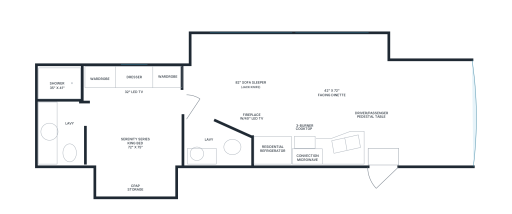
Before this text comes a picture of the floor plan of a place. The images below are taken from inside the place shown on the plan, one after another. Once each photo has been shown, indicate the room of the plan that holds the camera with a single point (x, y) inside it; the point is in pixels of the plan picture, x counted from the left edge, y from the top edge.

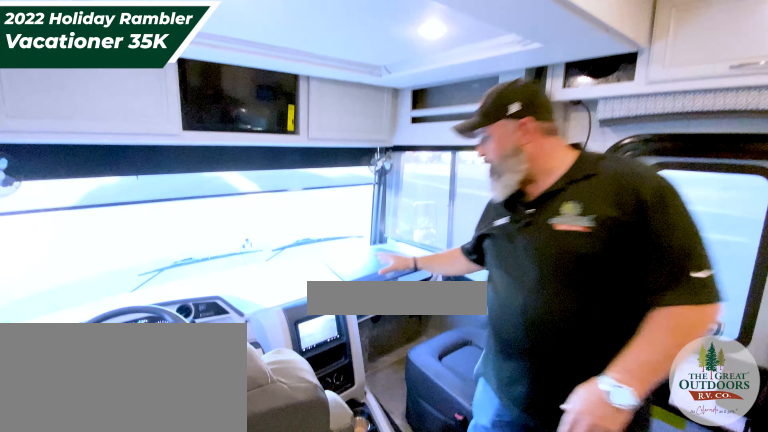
(397, 105)
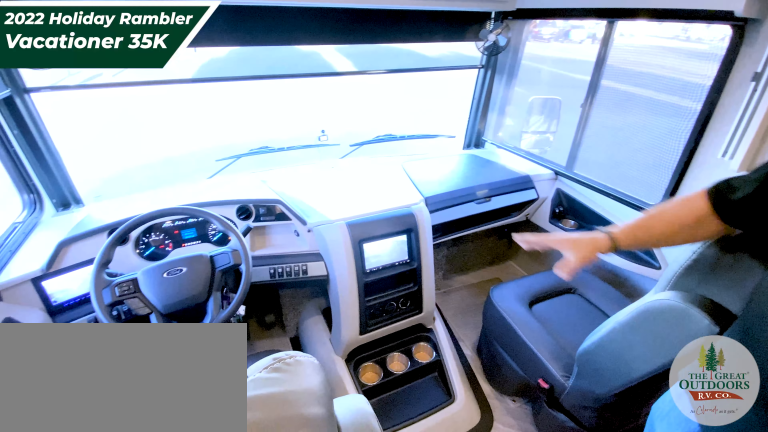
(442, 116)
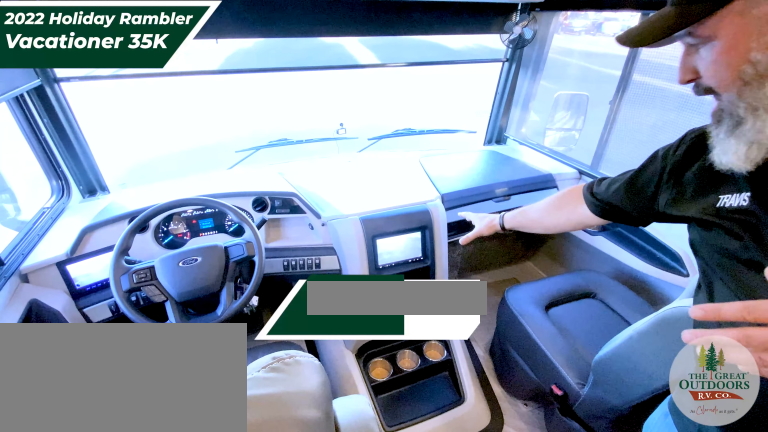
(442, 116)
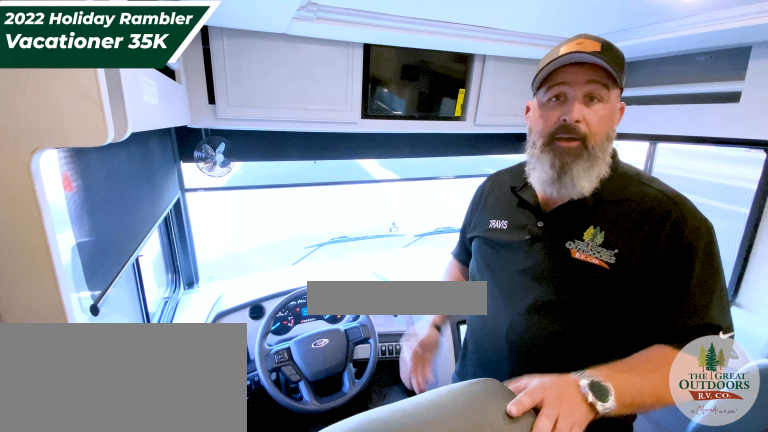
(440, 122)
